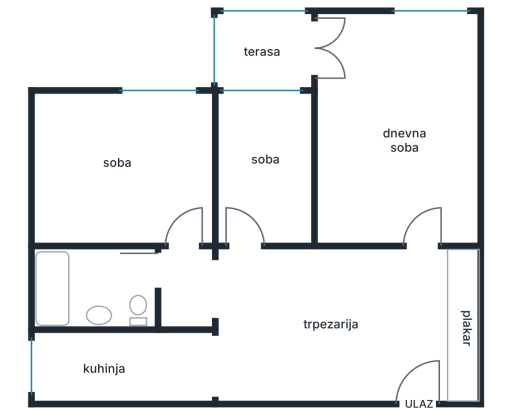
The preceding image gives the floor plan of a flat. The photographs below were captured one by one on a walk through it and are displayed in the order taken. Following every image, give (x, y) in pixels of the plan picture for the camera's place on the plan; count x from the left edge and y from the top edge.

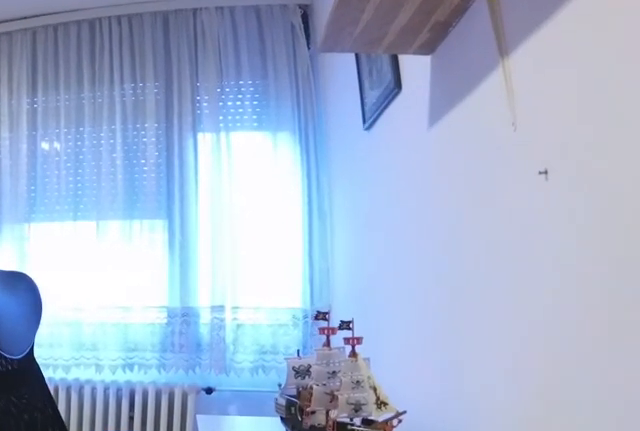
(190, 236)
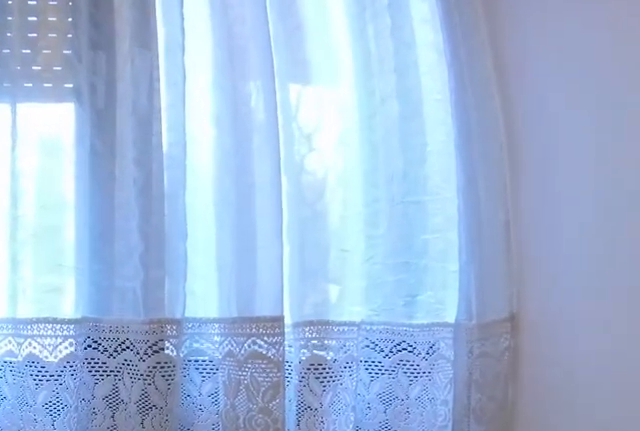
(191, 141)
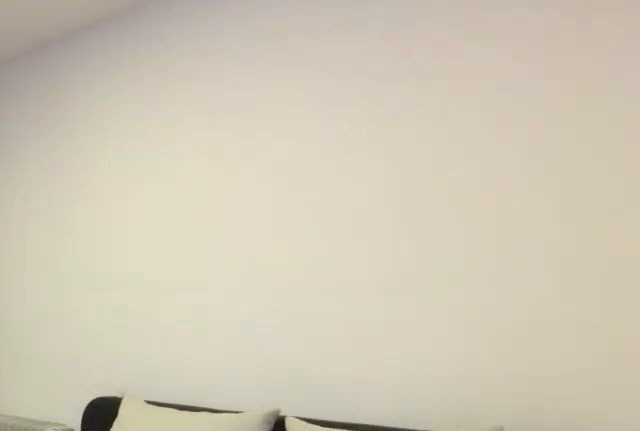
(147, 108)
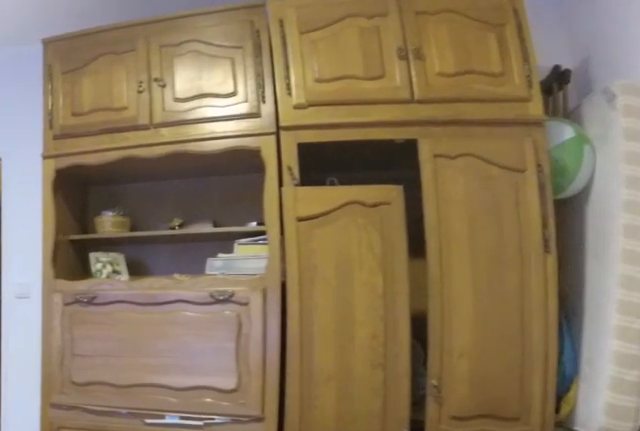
(121, 114)
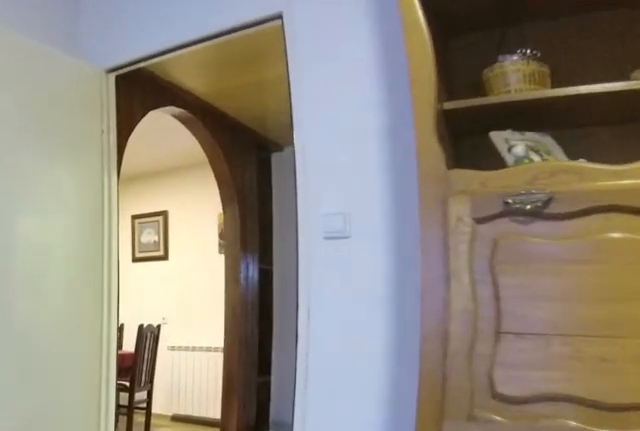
(156, 169)
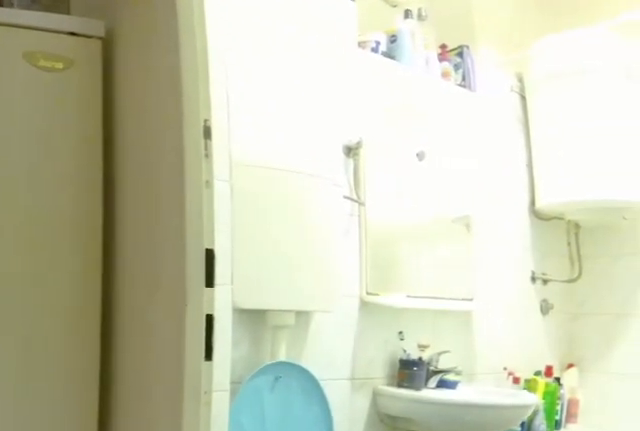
(185, 235)
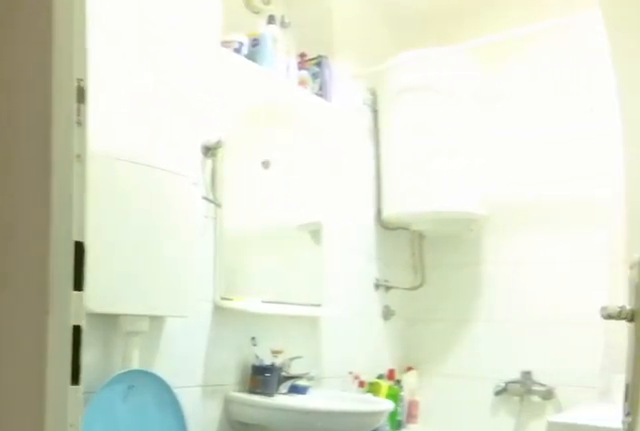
(184, 243)
